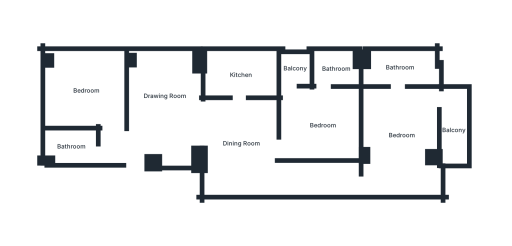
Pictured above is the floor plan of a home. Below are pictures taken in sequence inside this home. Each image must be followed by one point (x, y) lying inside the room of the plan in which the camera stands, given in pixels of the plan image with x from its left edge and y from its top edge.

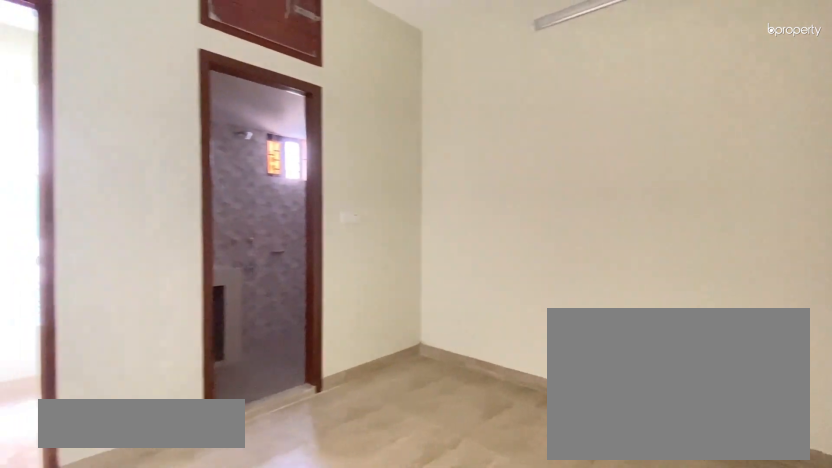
(322, 125)
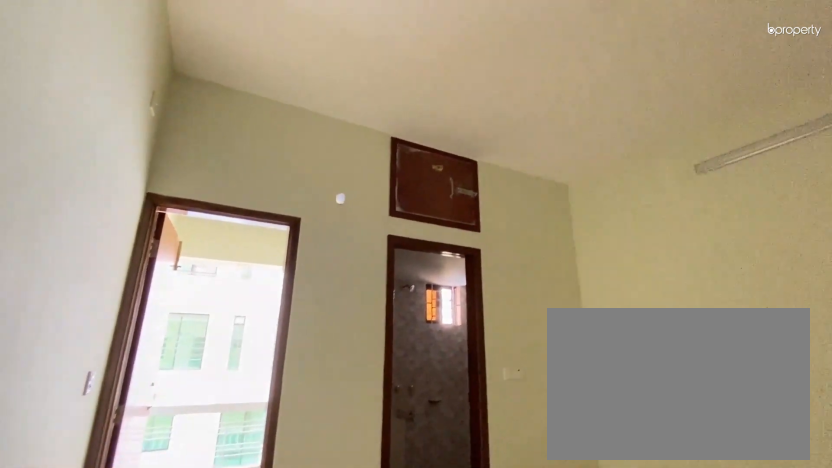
(322, 125)
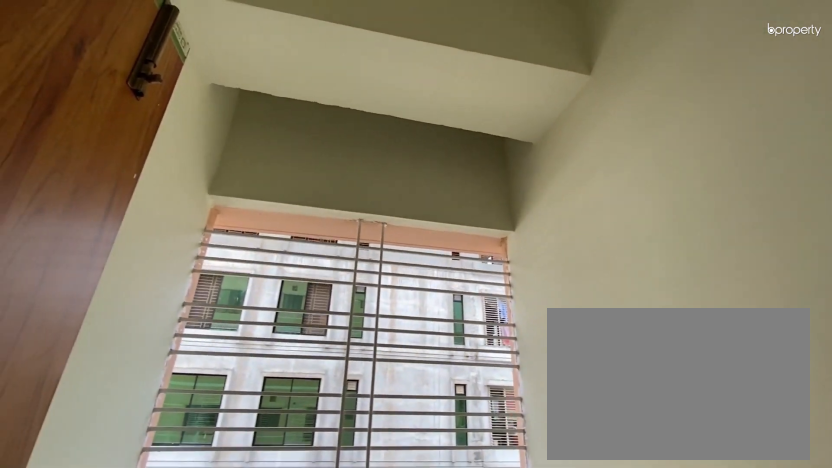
(294, 68)
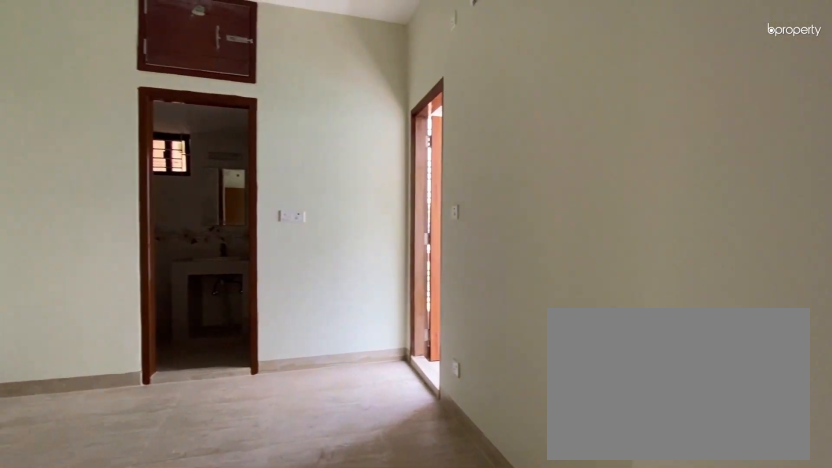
(400, 135)
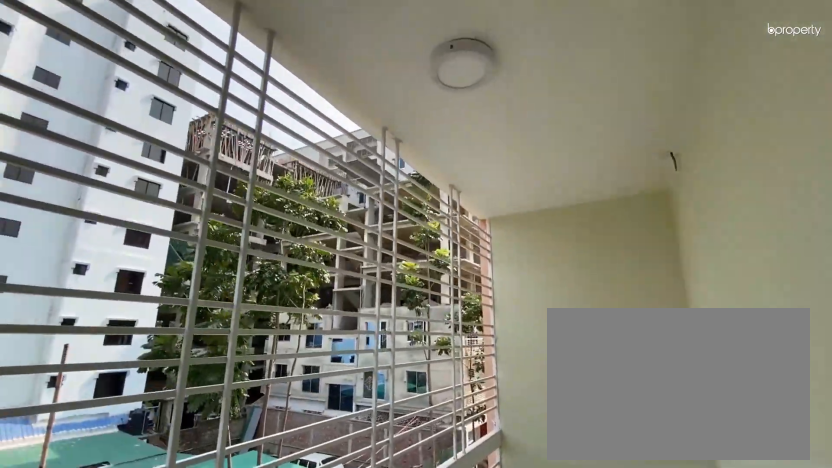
(454, 130)
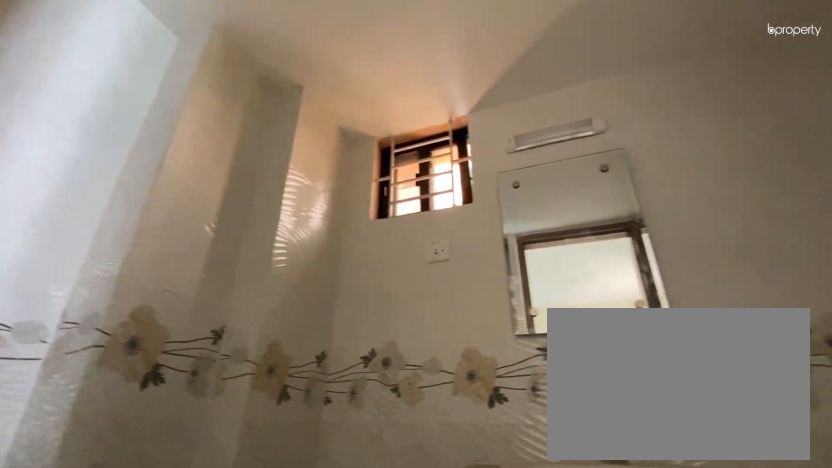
(399, 67)
